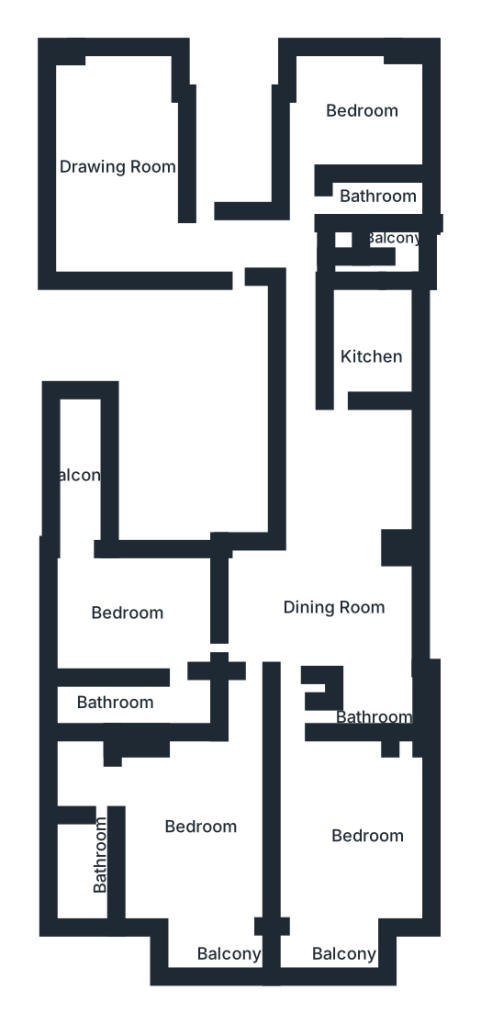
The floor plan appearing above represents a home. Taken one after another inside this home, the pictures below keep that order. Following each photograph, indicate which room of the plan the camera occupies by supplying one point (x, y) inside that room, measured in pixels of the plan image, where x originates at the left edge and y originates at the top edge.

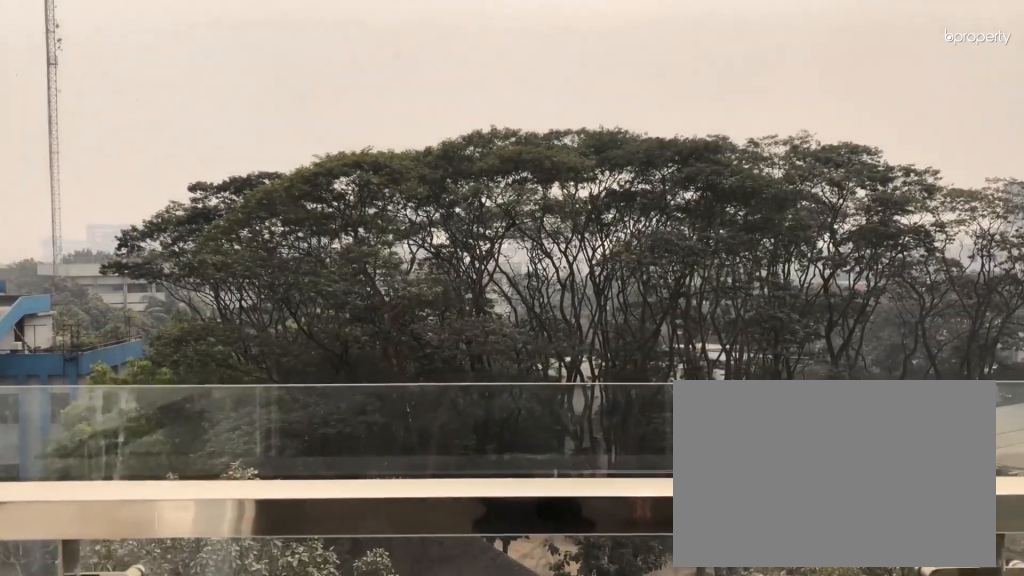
(325, 945)
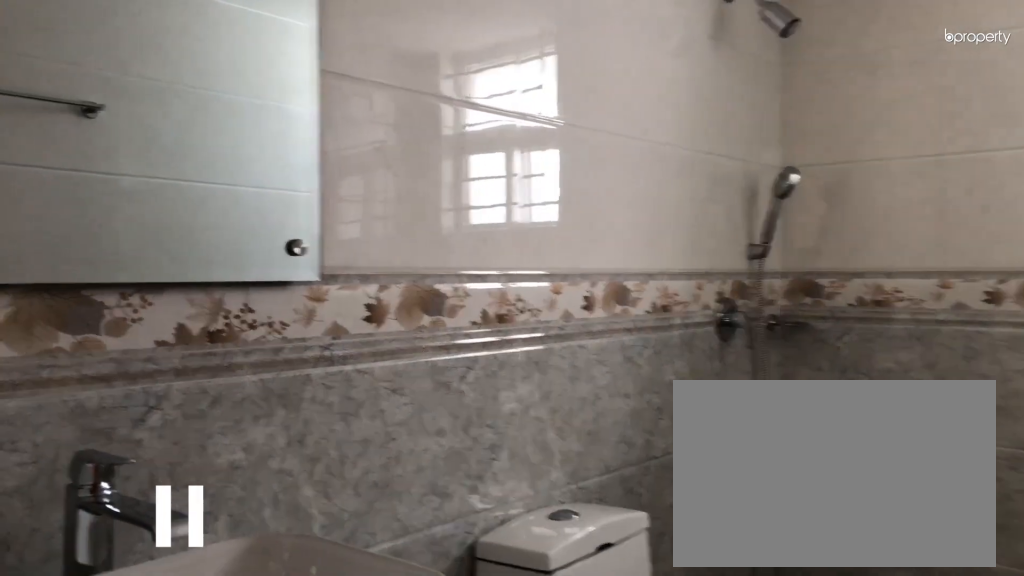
(359, 711)
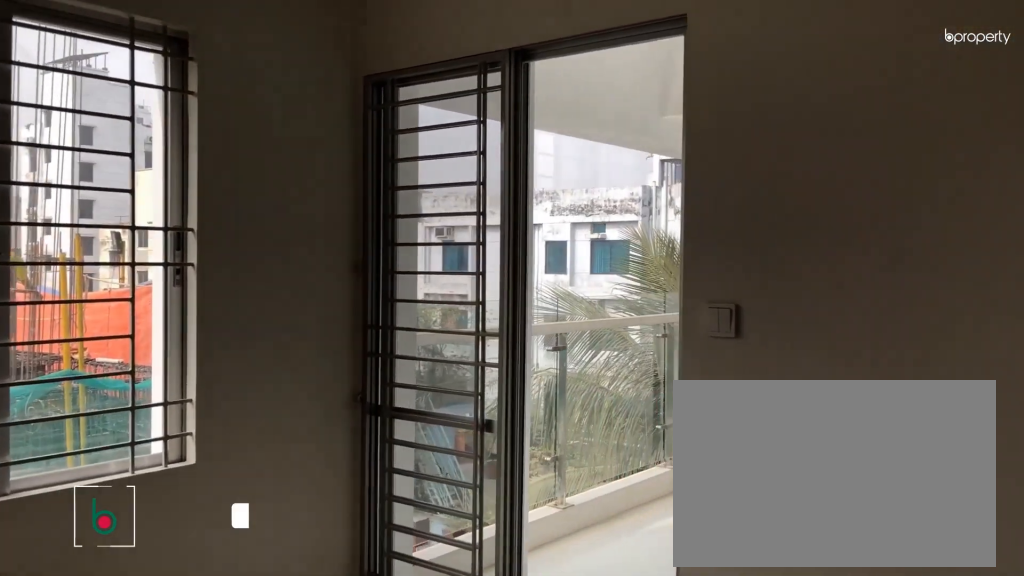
(157, 617)
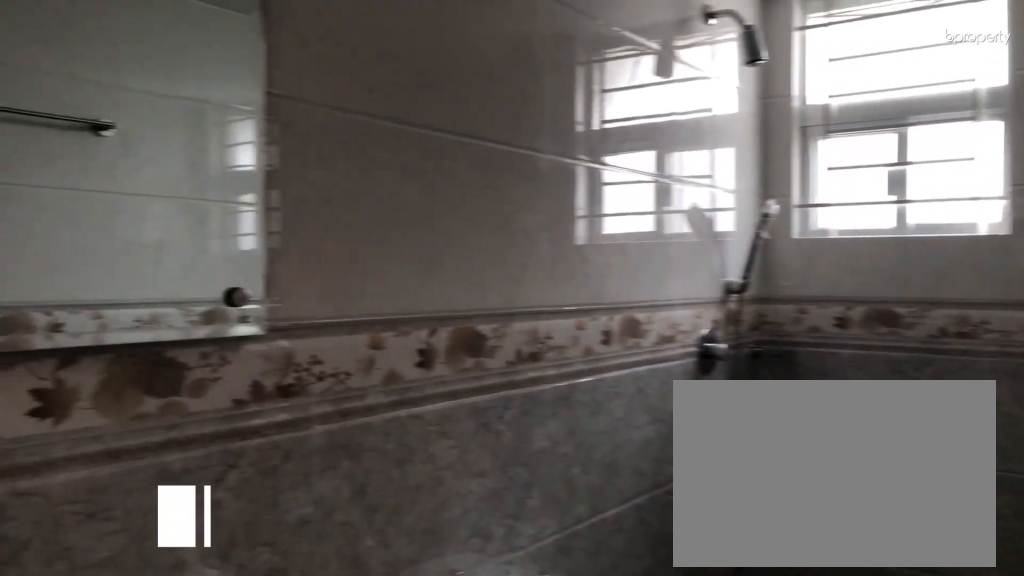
(125, 694)
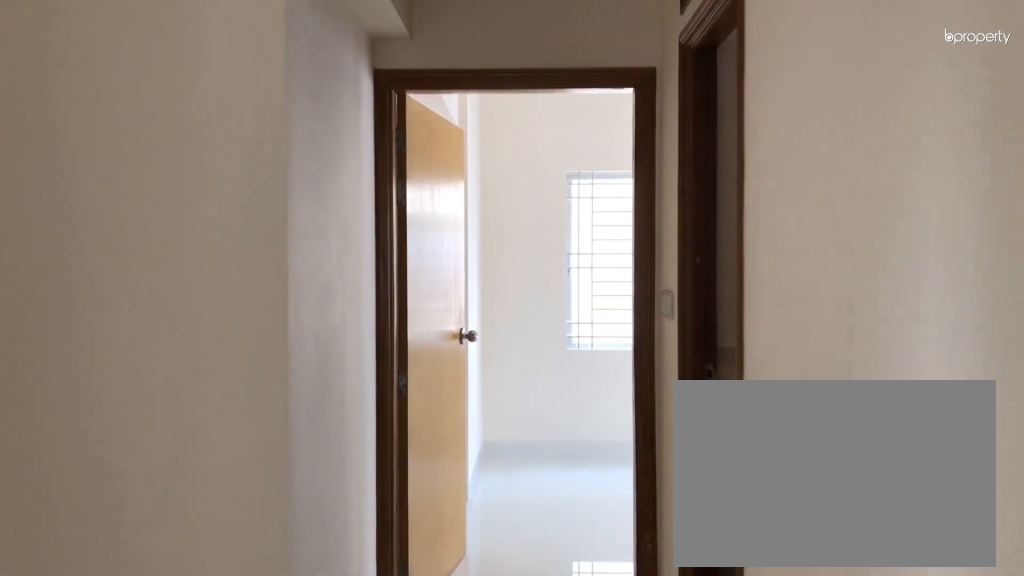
(301, 383)
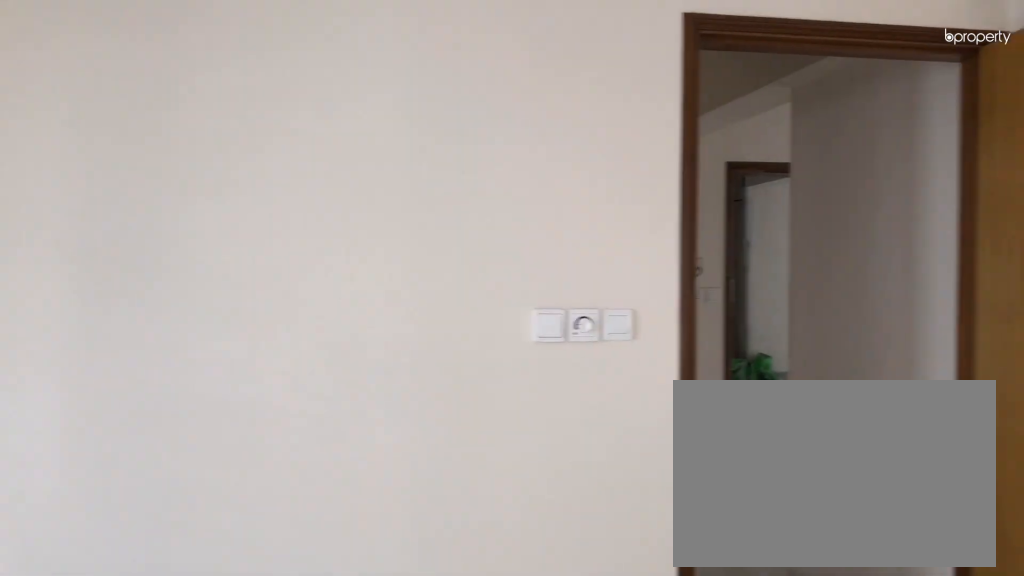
(346, 103)
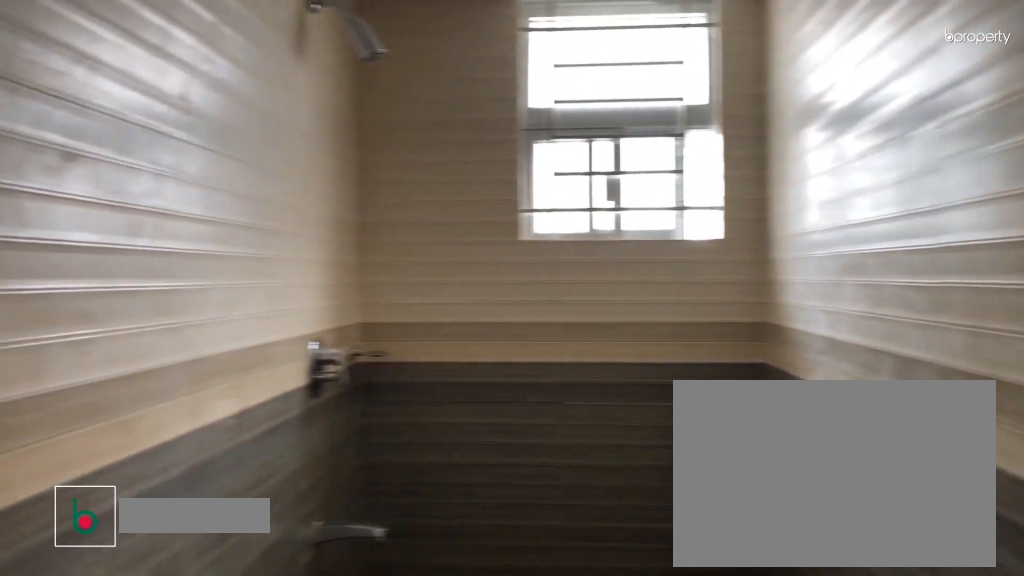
(376, 195)
